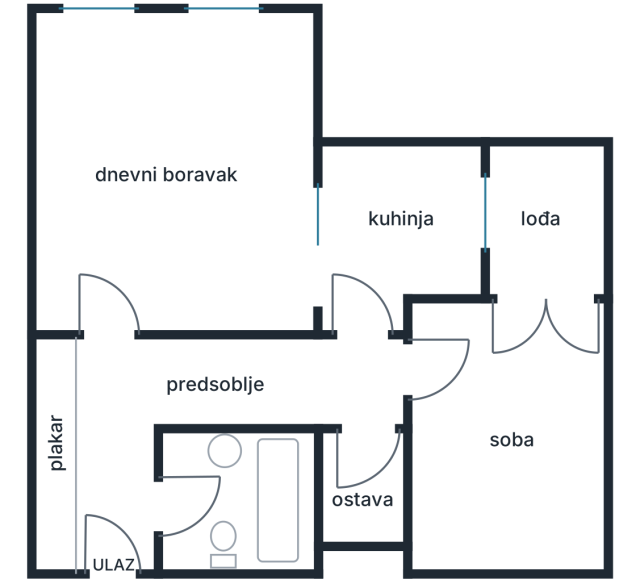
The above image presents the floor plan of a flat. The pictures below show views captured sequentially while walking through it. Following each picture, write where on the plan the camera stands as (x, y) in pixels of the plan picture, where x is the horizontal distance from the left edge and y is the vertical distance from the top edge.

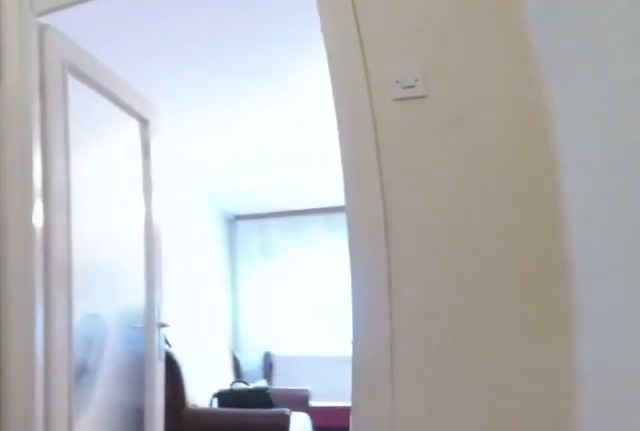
(147, 516)
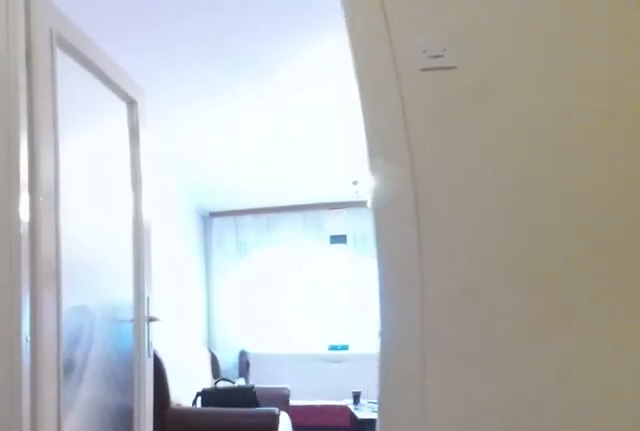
(139, 512)
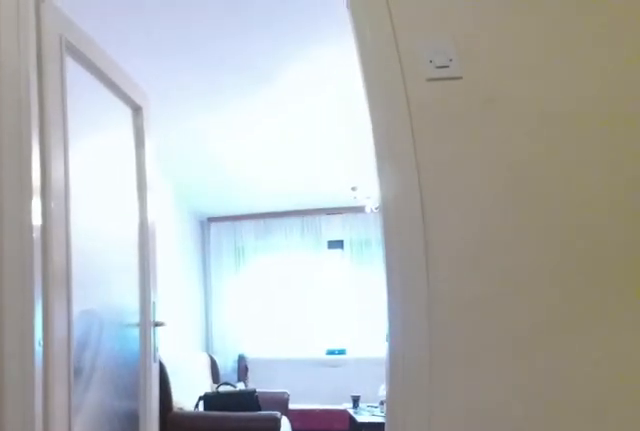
(130, 504)
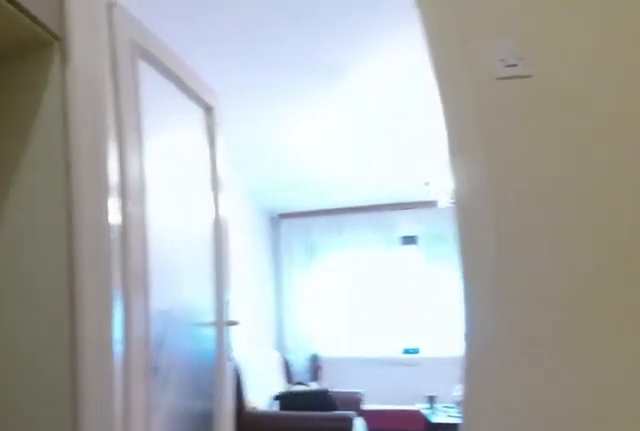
(136, 502)
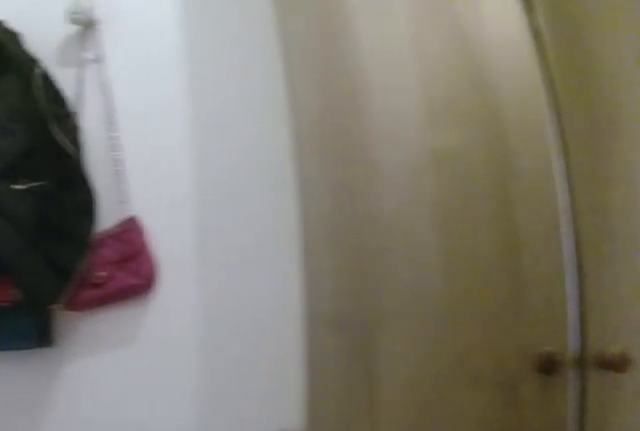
(136, 466)
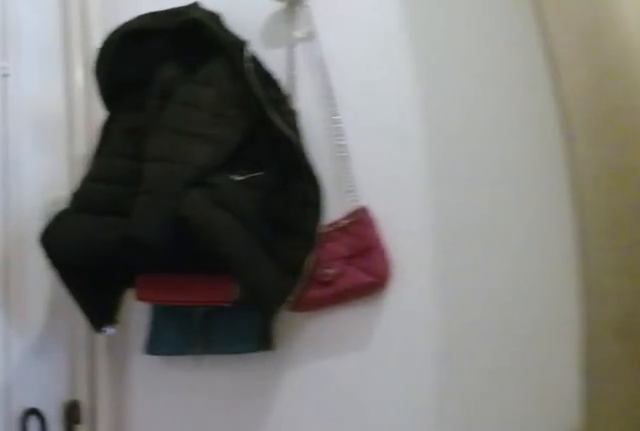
(125, 469)
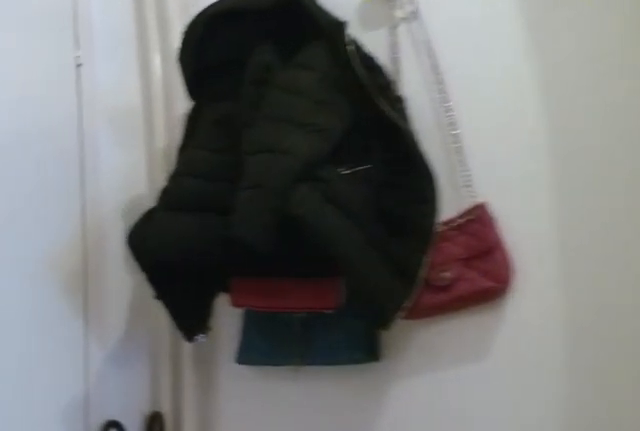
(126, 485)
